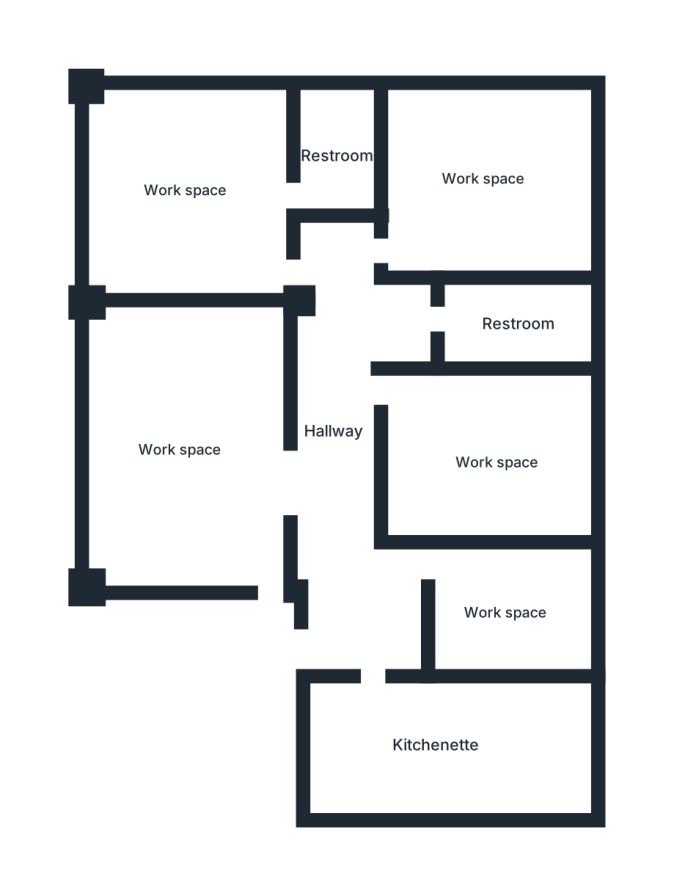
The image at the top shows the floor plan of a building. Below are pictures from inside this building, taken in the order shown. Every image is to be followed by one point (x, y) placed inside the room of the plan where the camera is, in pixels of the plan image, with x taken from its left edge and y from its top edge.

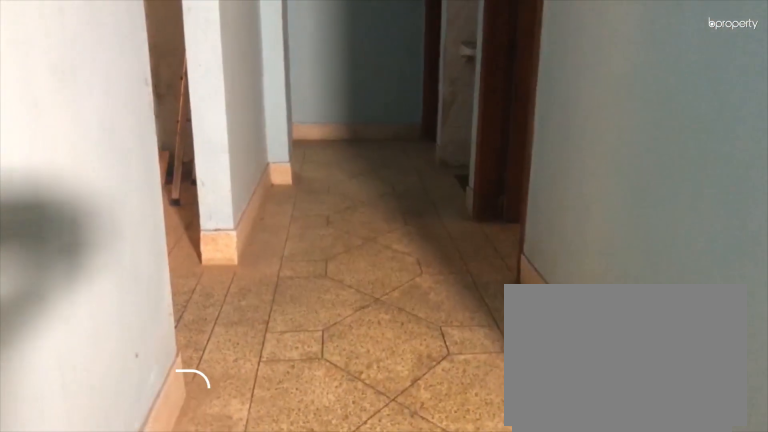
(341, 429)
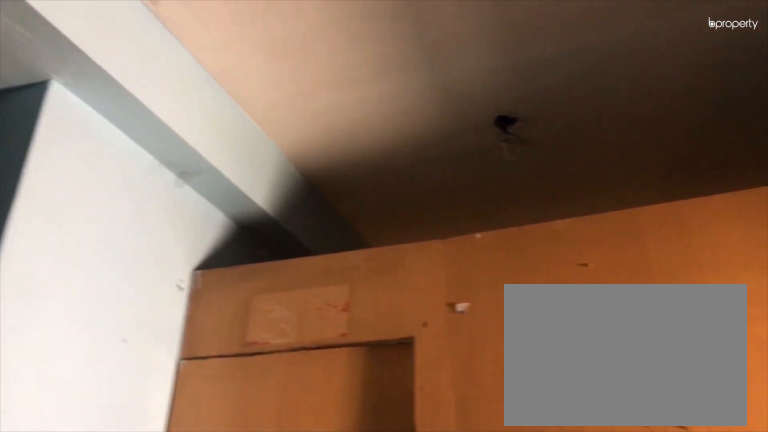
(341, 429)
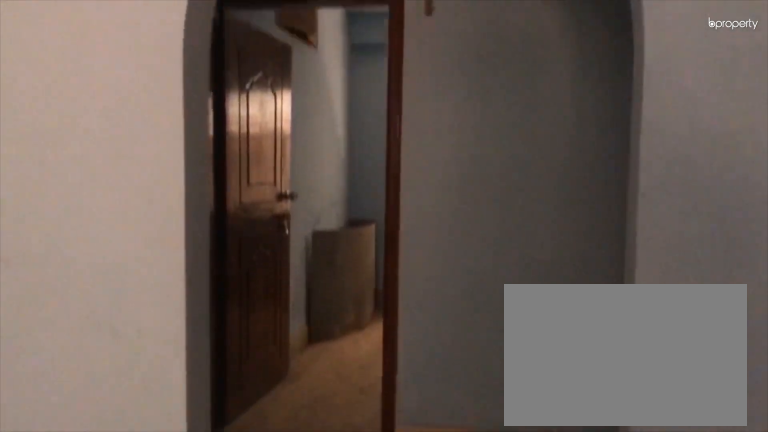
(175, 452)
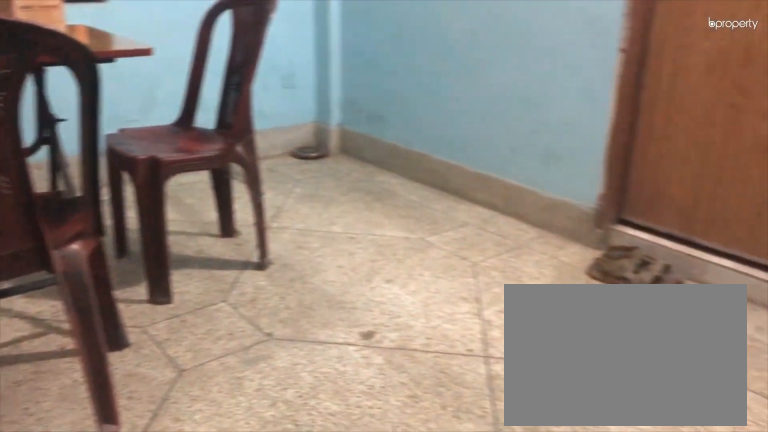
(186, 194)
